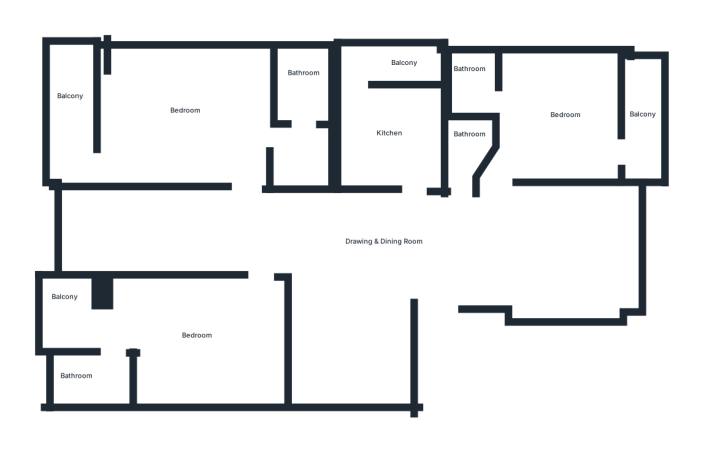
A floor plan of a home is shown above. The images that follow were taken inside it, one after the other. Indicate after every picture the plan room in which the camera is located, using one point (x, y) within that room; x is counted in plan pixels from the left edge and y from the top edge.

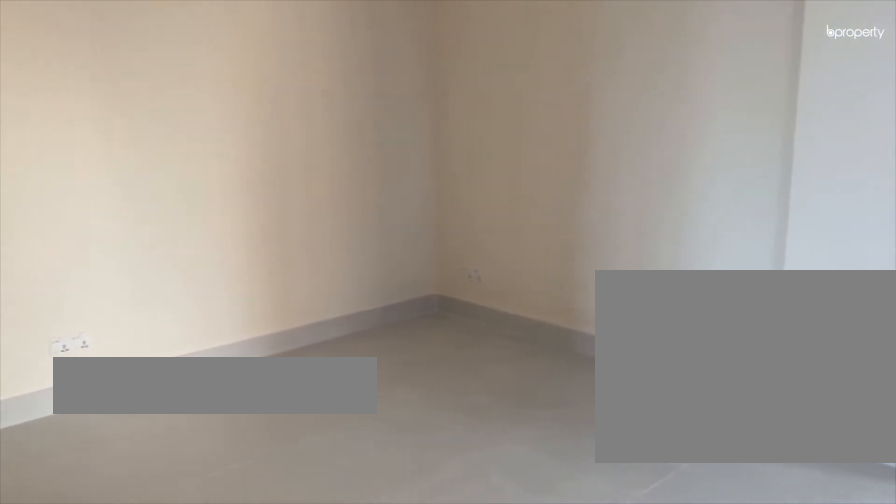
(342, 362)
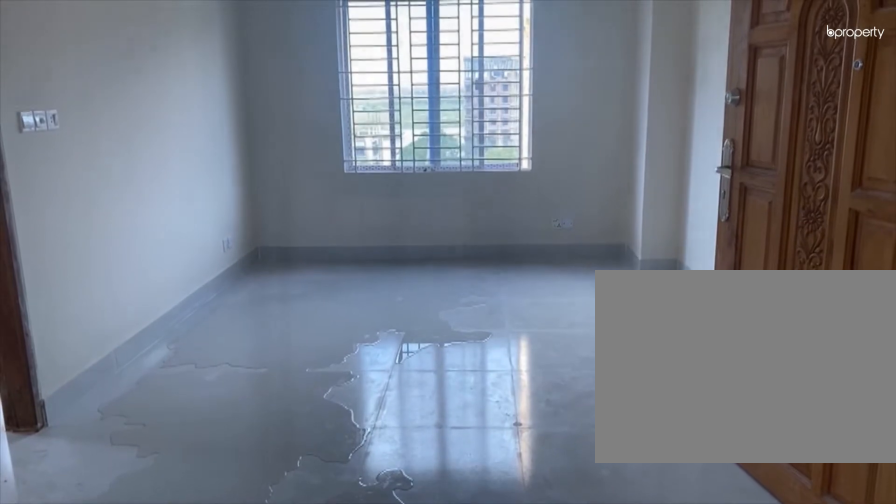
(351, 239)
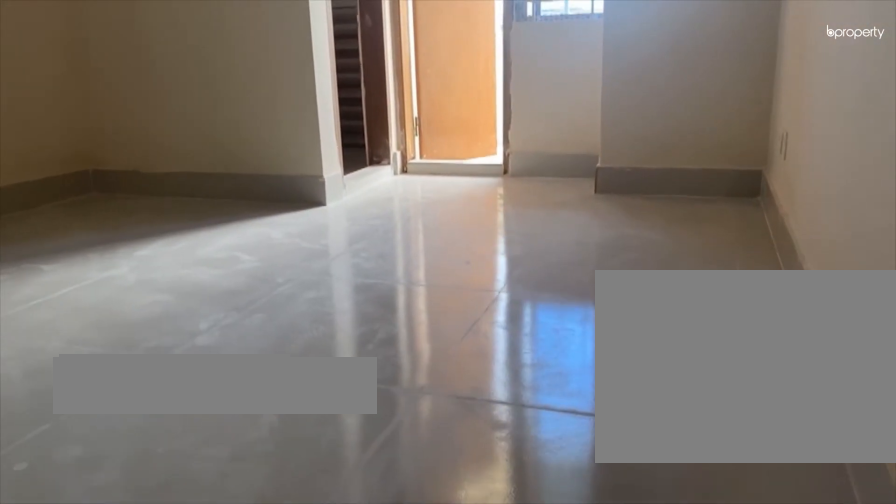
(193, 335)
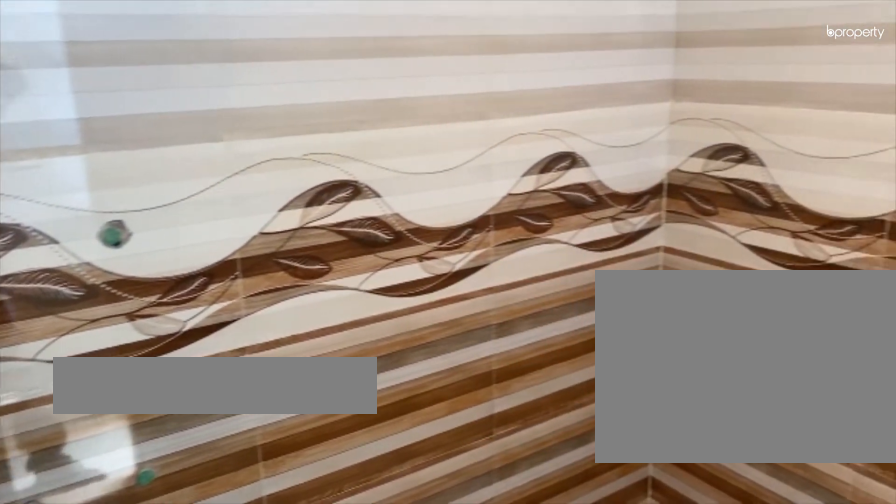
(87, 375)
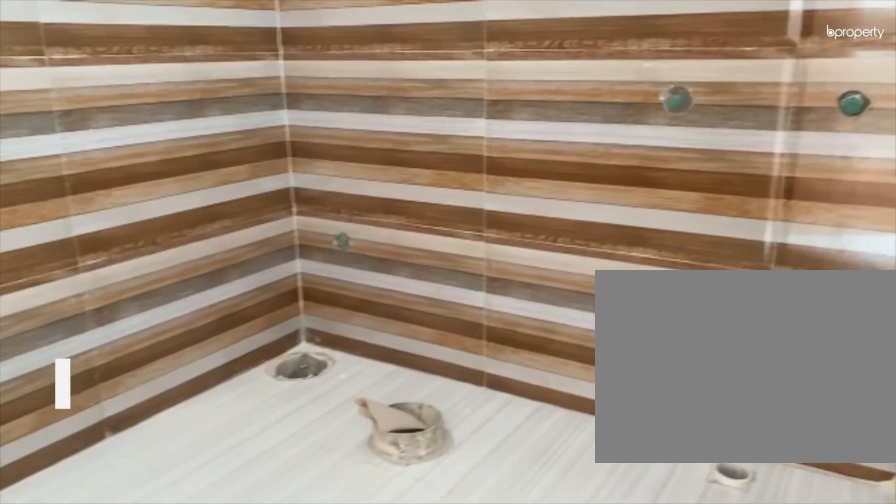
(87, 375)
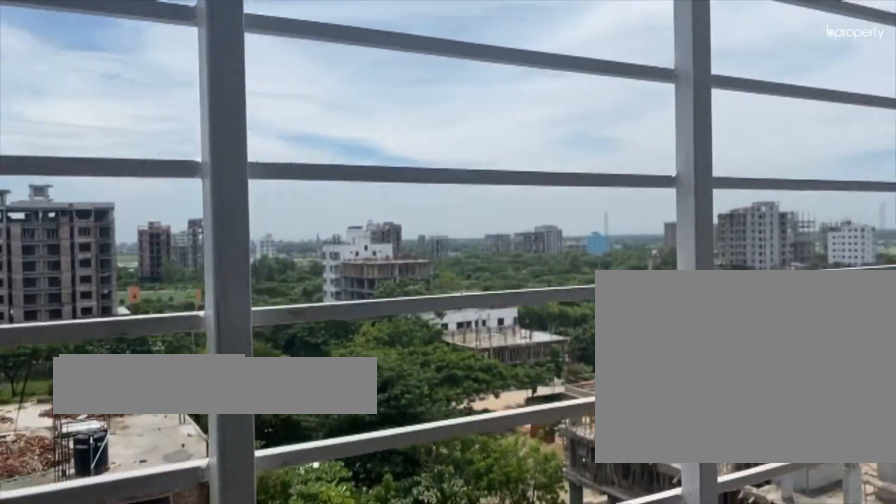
(62, 299)
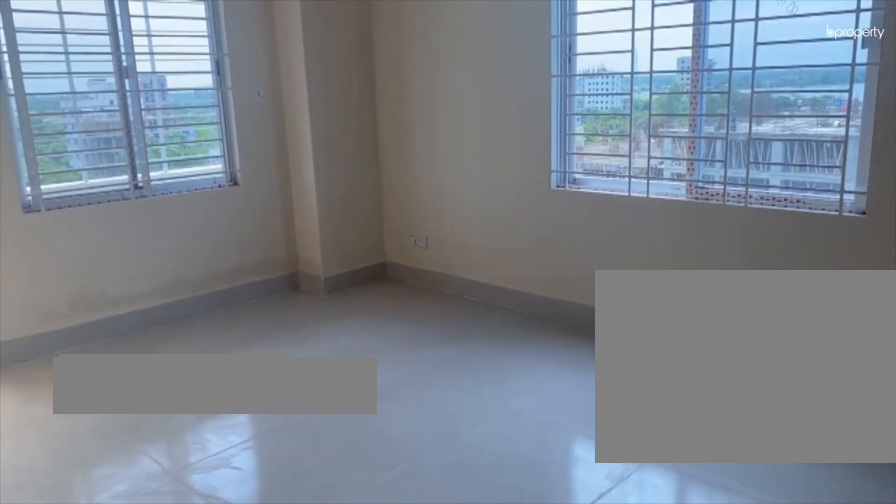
(186, 120)
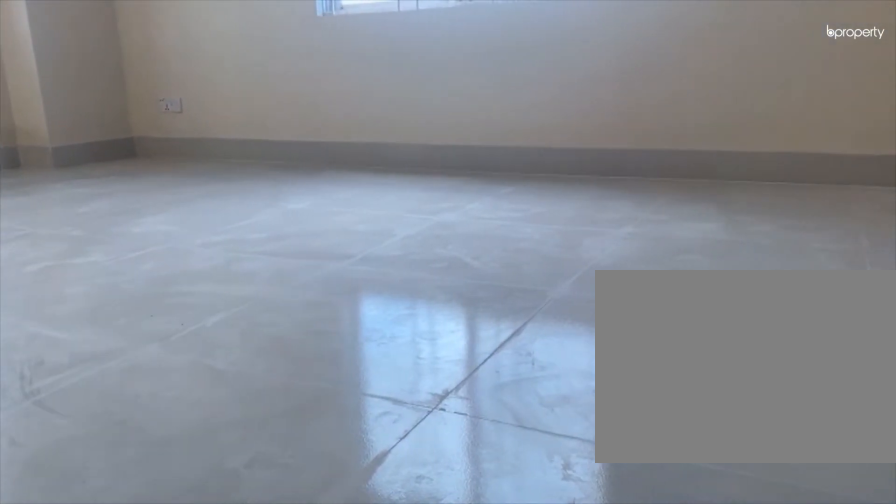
(186, 120)
